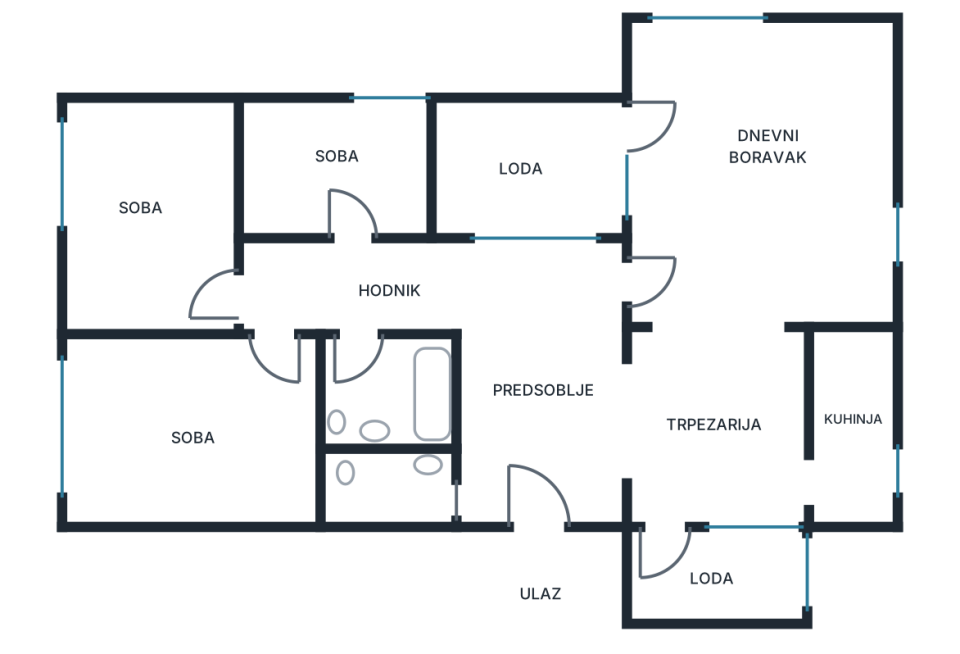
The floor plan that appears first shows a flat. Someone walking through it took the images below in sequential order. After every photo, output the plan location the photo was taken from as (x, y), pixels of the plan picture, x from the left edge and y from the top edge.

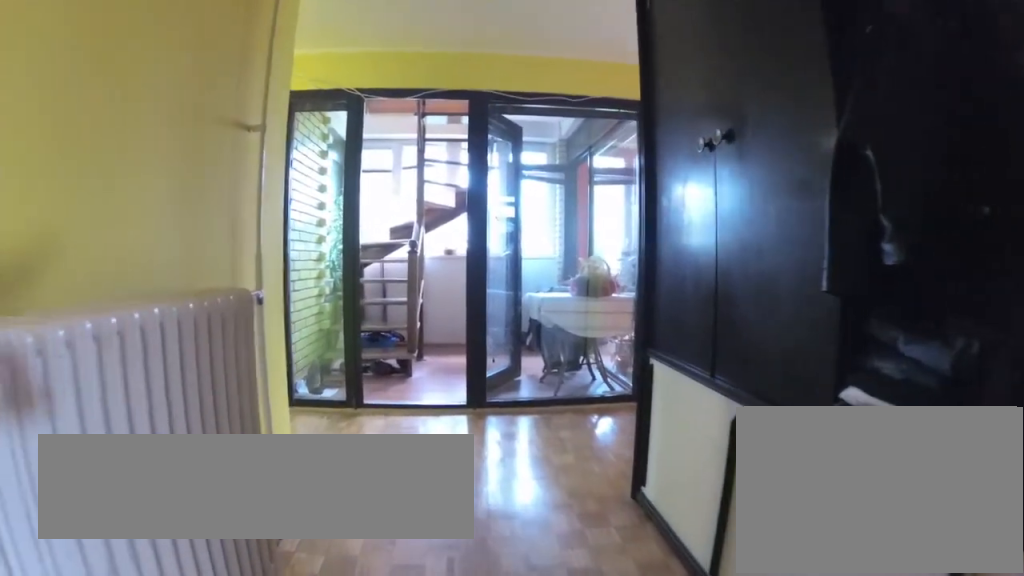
(536, 474)
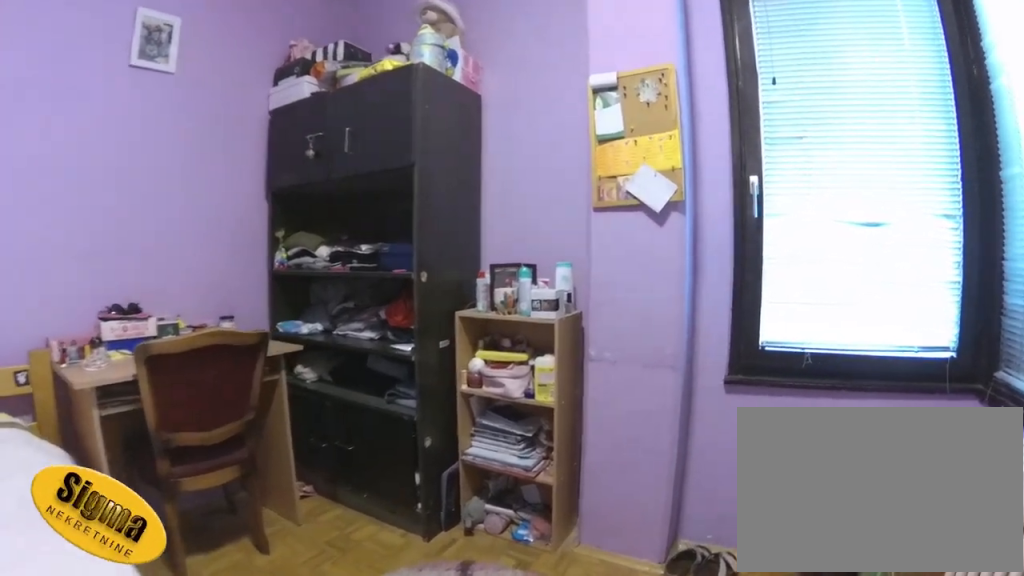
(358, 213)
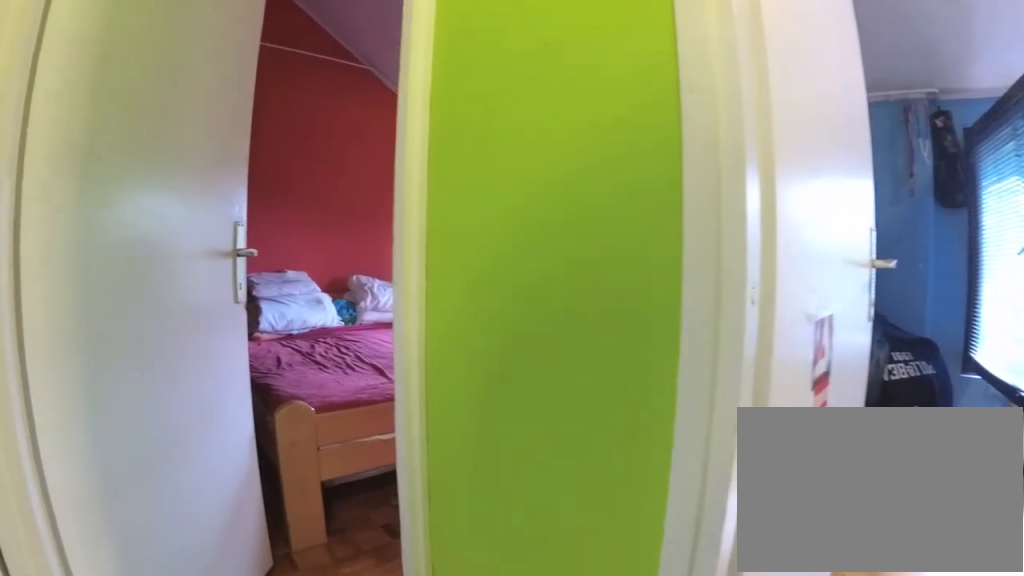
(307, 280)
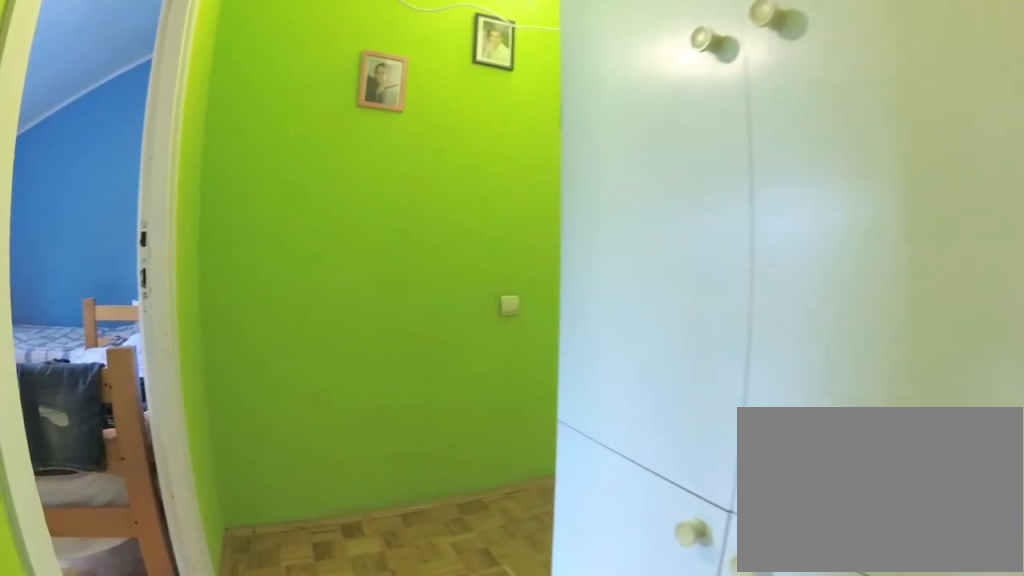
(274, 390)
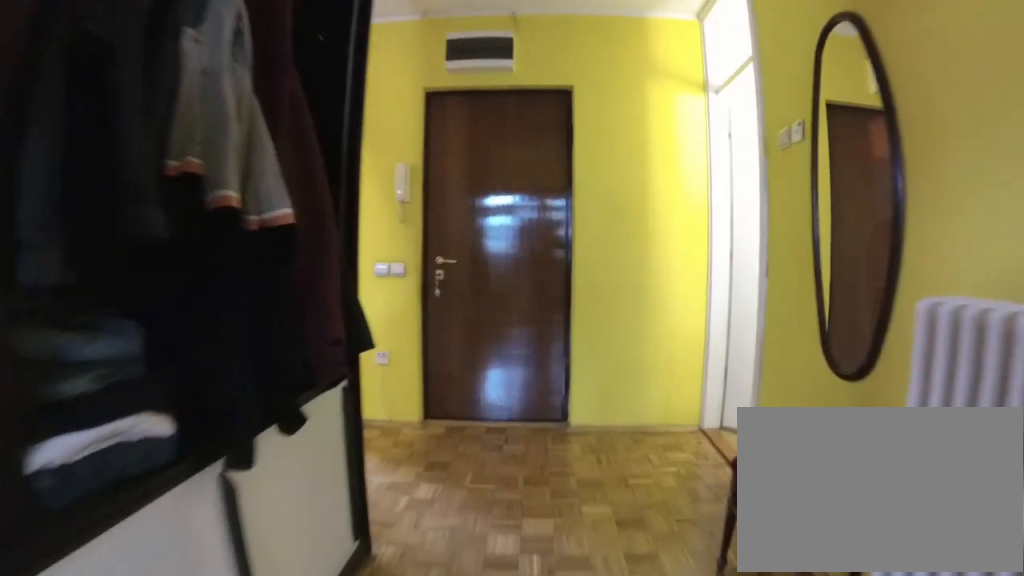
(502, 306)
